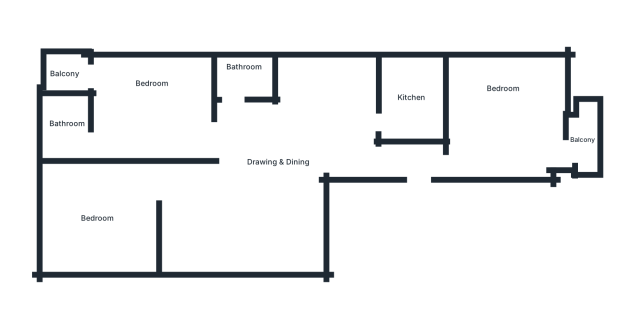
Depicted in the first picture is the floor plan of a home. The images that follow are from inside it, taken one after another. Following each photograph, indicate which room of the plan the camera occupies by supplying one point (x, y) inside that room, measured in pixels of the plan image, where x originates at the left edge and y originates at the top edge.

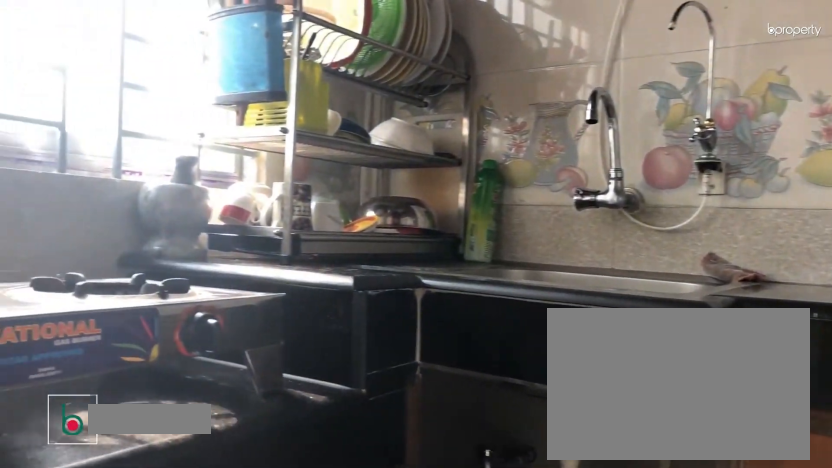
(414, 95)
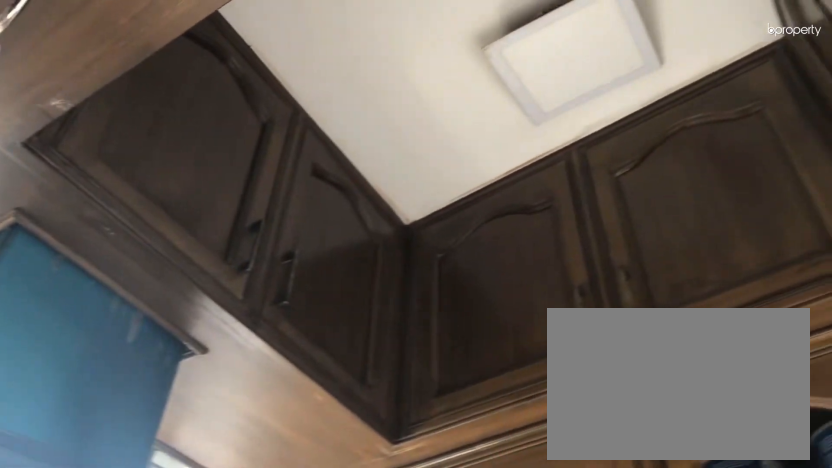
(414, 95)
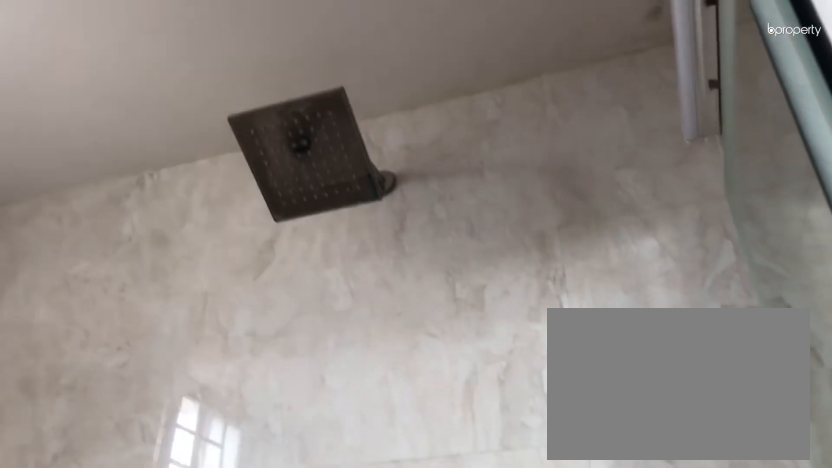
(242, 83)
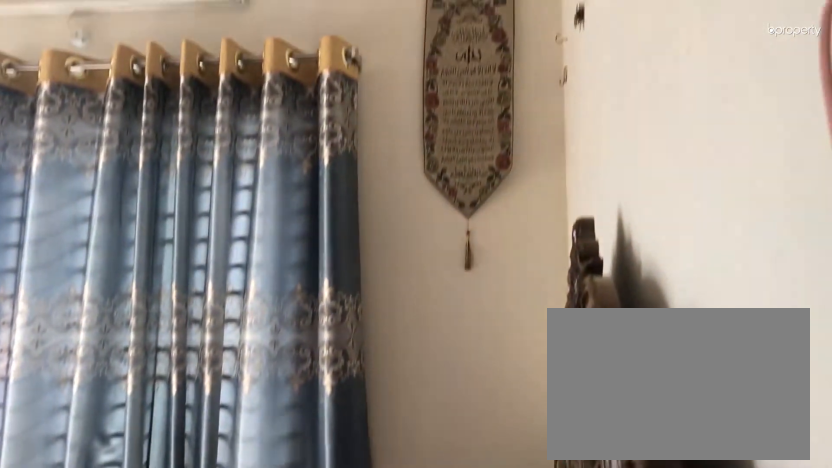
(151, 102)
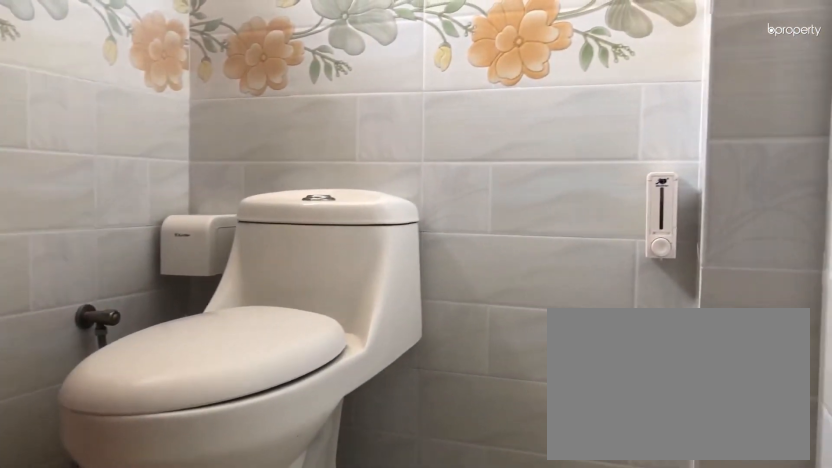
(67, 123)
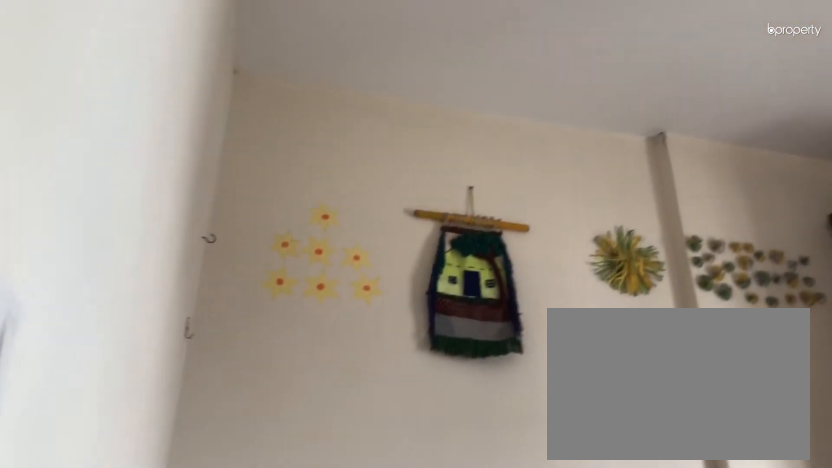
(100, 221)
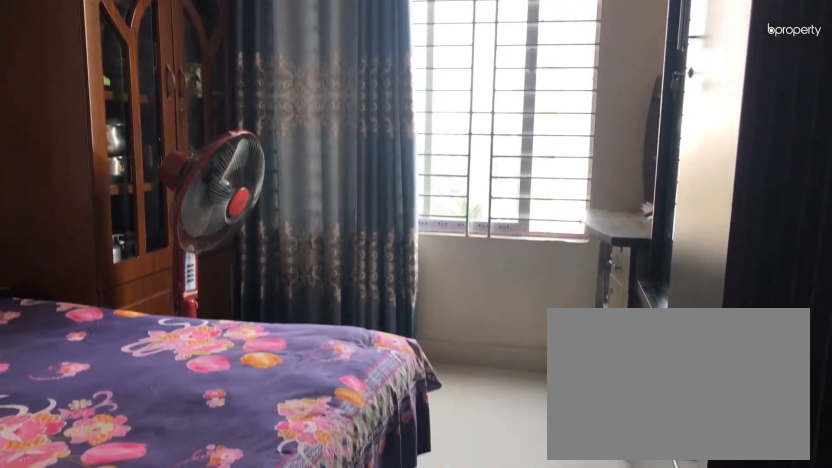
(100, 221)
